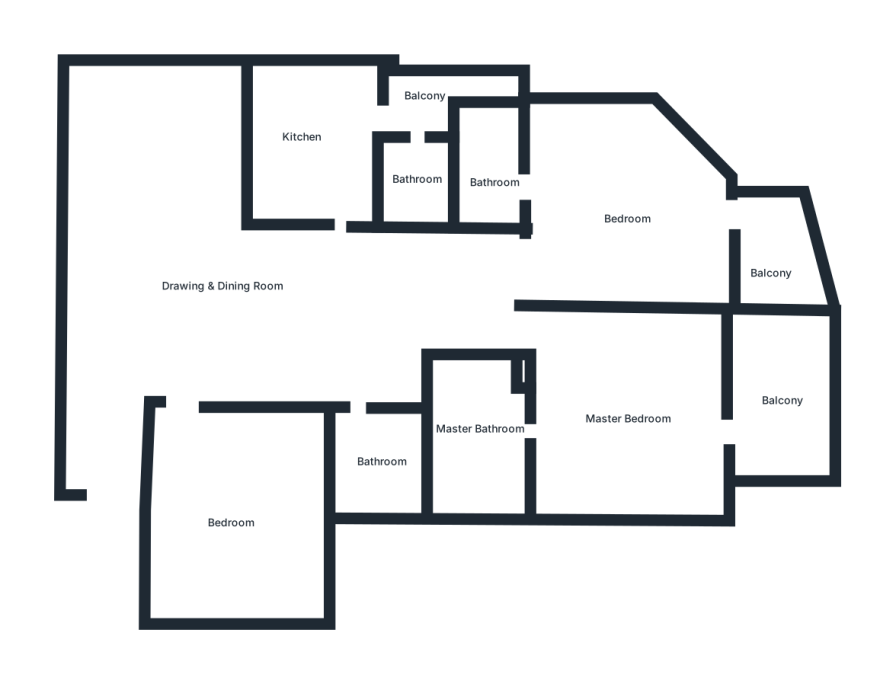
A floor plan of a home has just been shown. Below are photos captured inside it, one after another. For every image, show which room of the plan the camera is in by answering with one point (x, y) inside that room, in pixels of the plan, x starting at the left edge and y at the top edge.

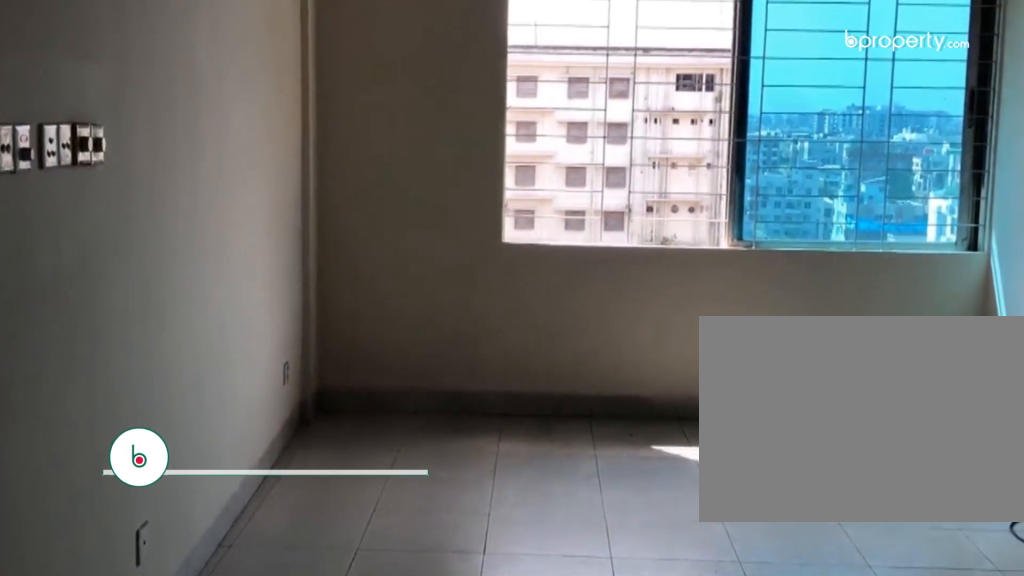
(184, 335)
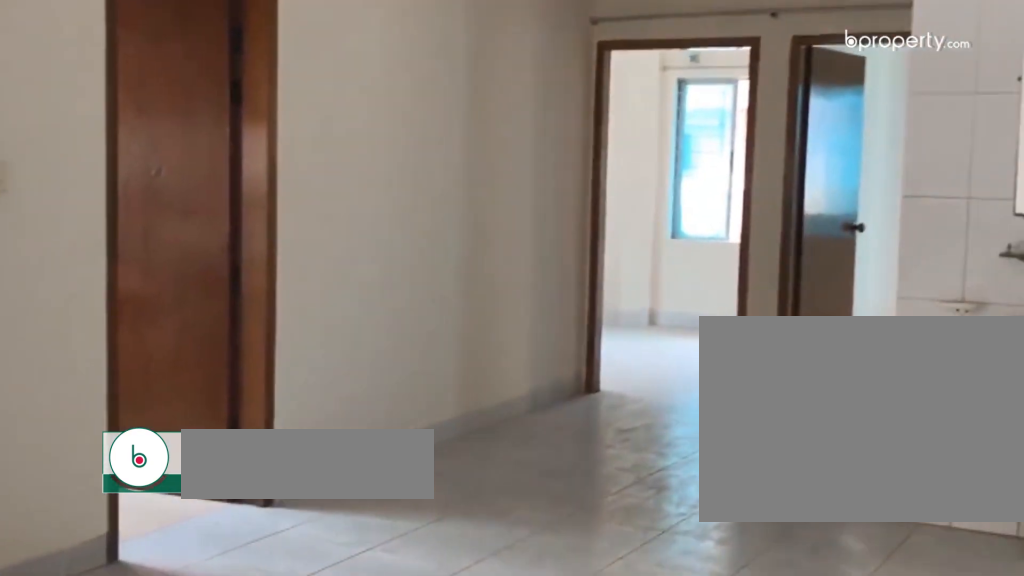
(184, 335)
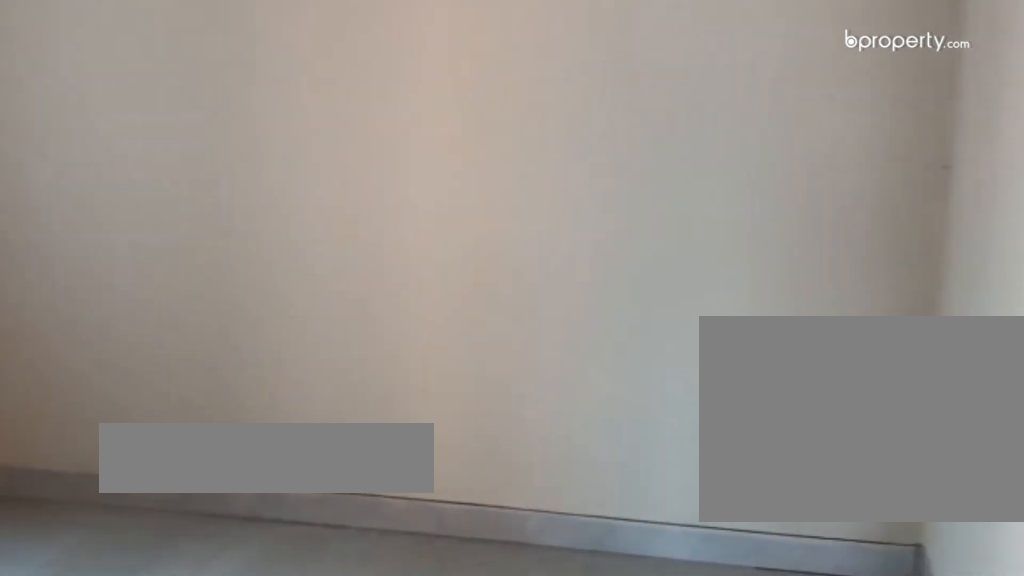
(215, 495)
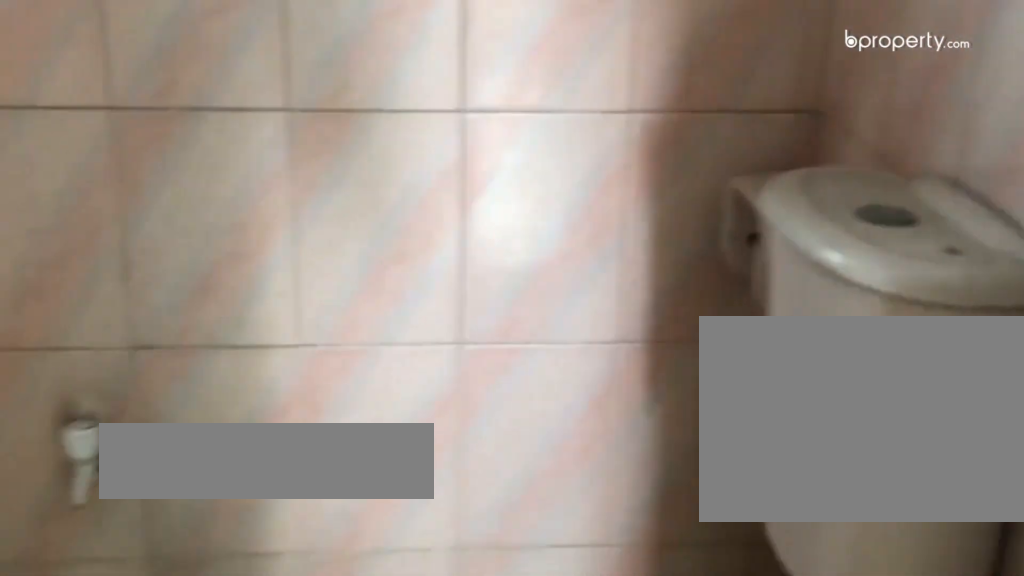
(379, 451)
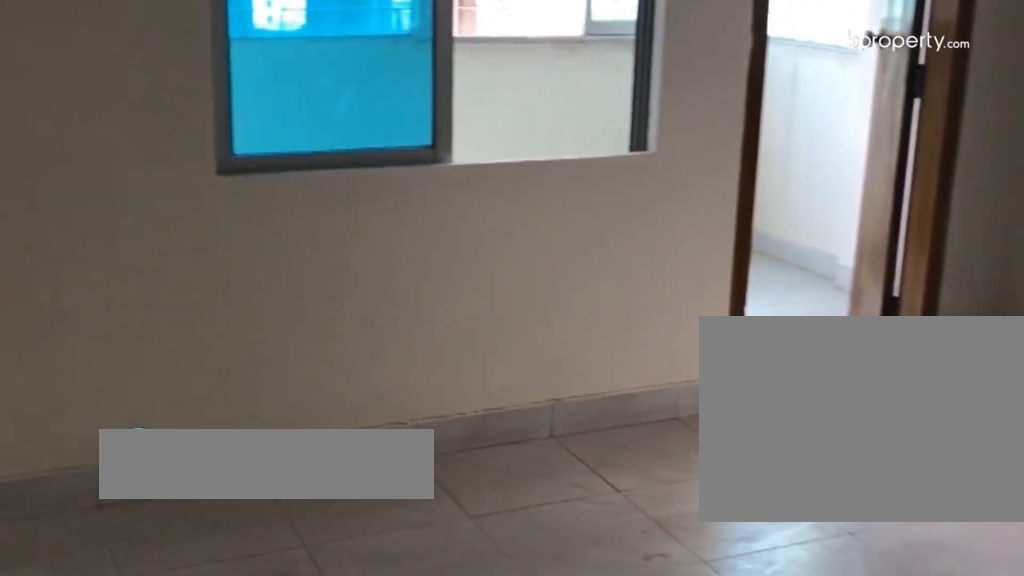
(610, 360)
